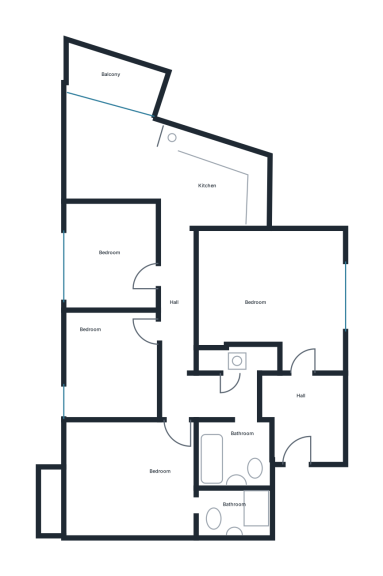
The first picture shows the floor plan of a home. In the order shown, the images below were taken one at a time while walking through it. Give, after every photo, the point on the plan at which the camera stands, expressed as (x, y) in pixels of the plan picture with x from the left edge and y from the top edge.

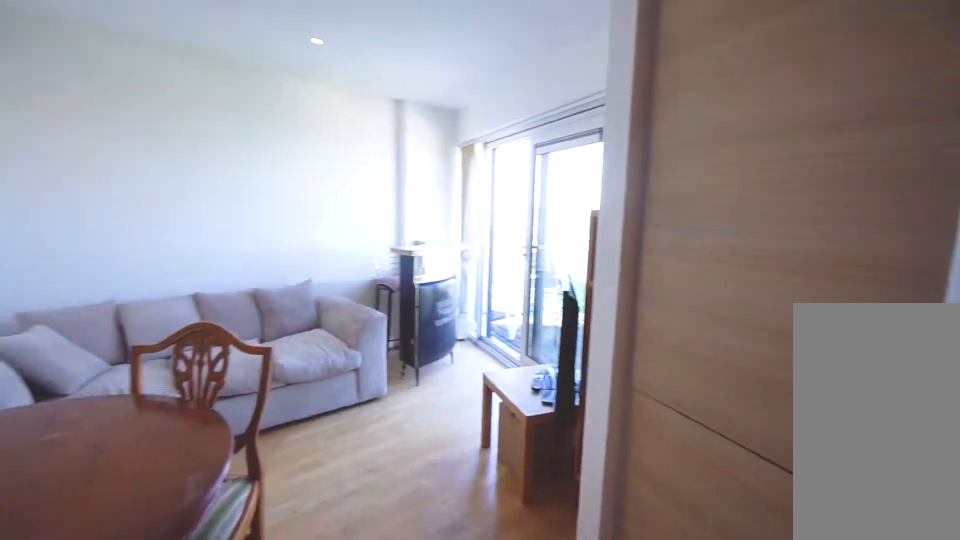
(179, 172)
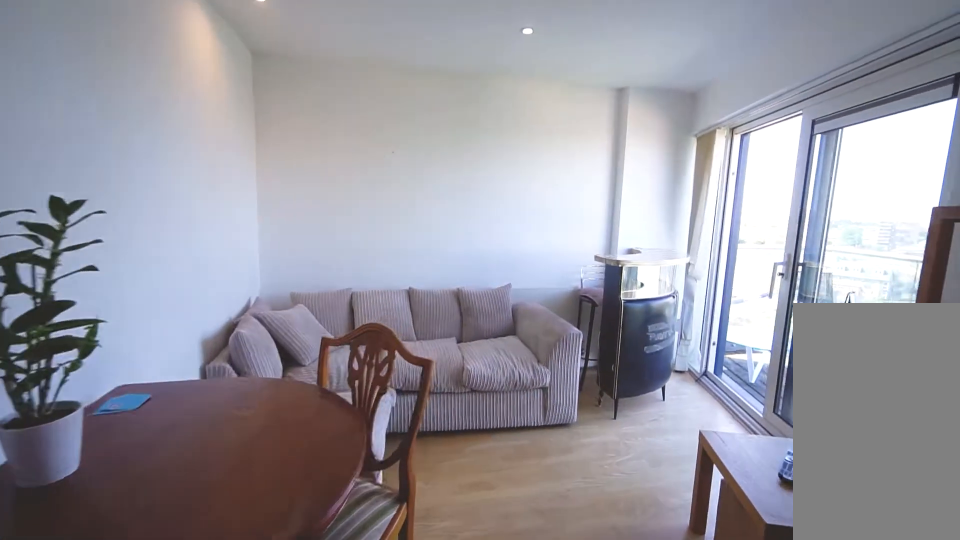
(173, 173)
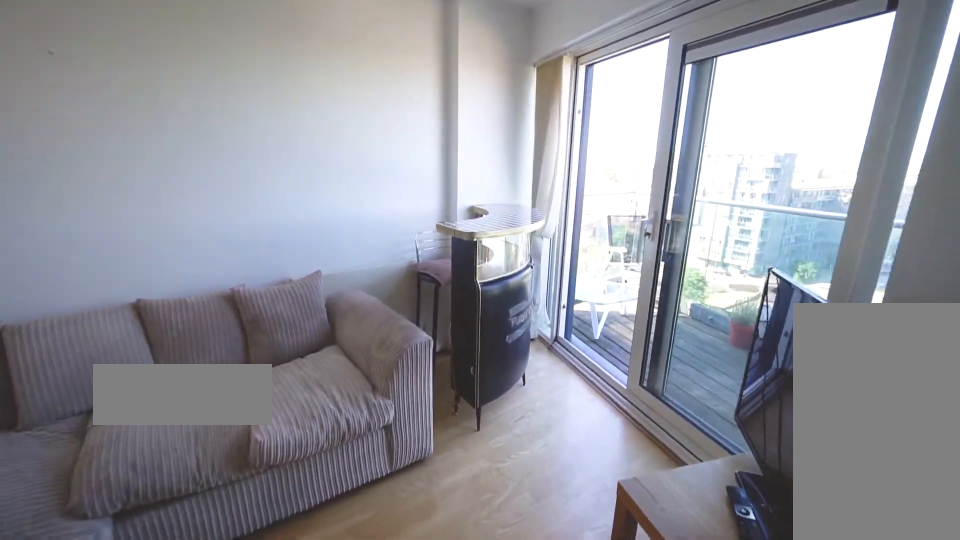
(115, 154)
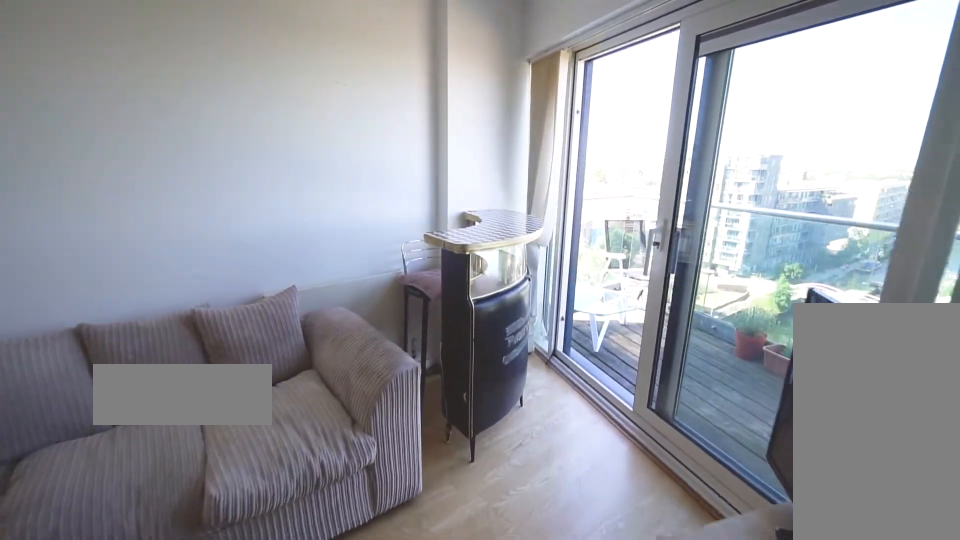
(109, 143)
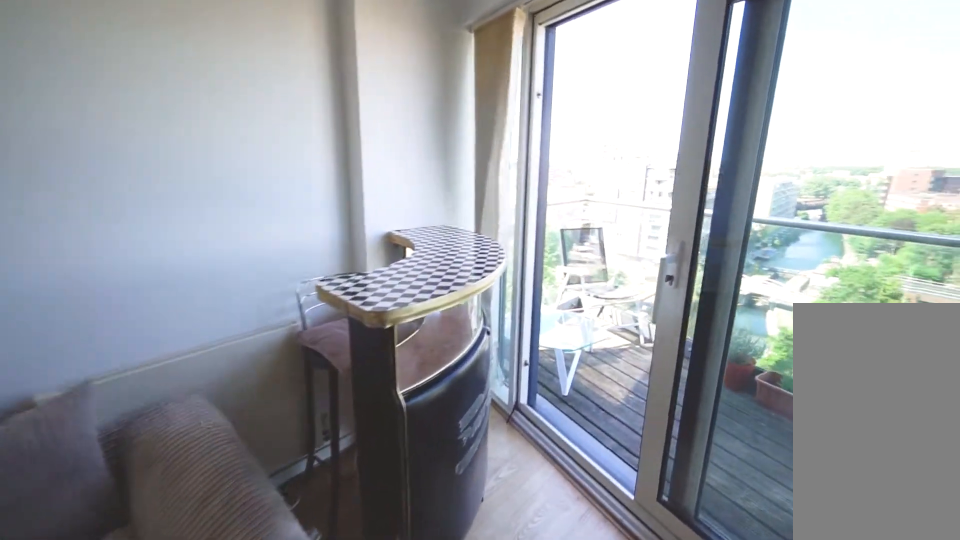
(95, 120)
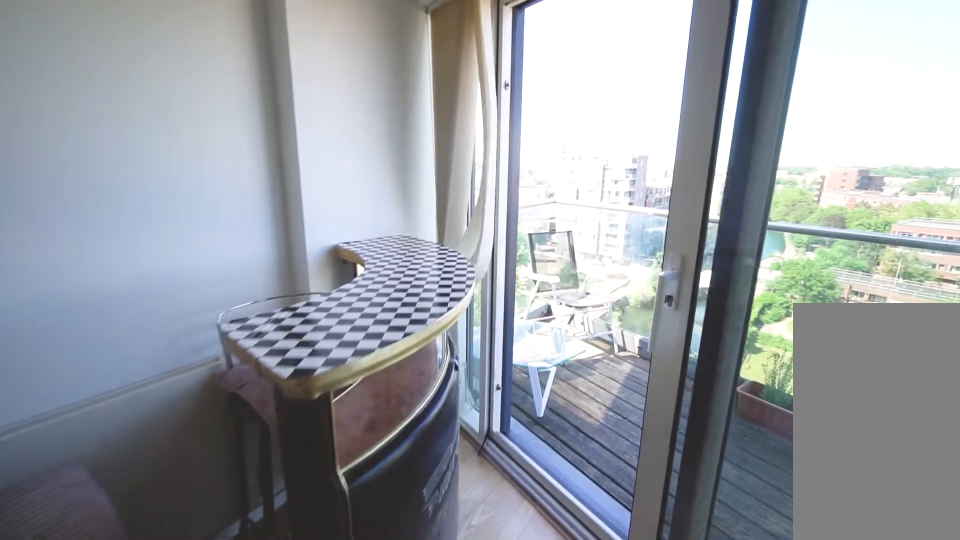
(92, 115)
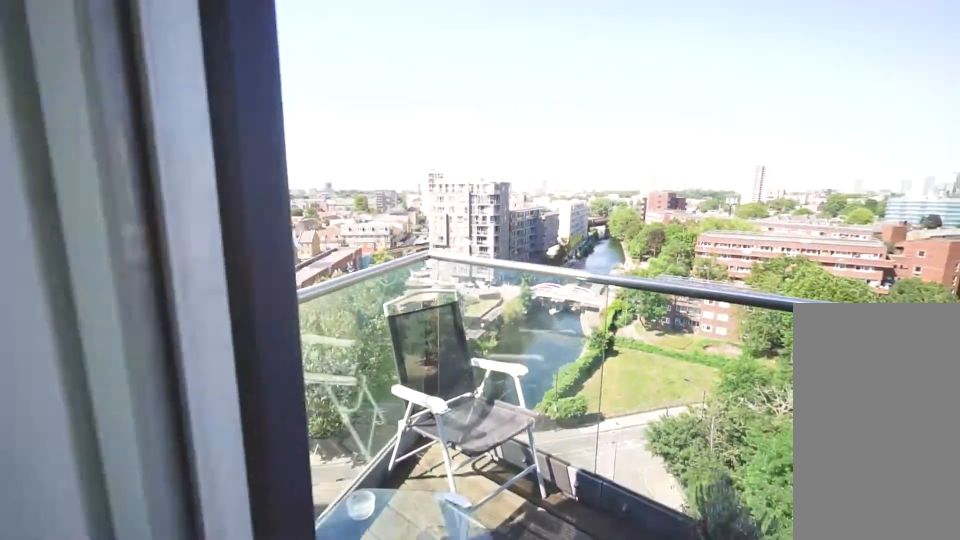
(90, 102)
